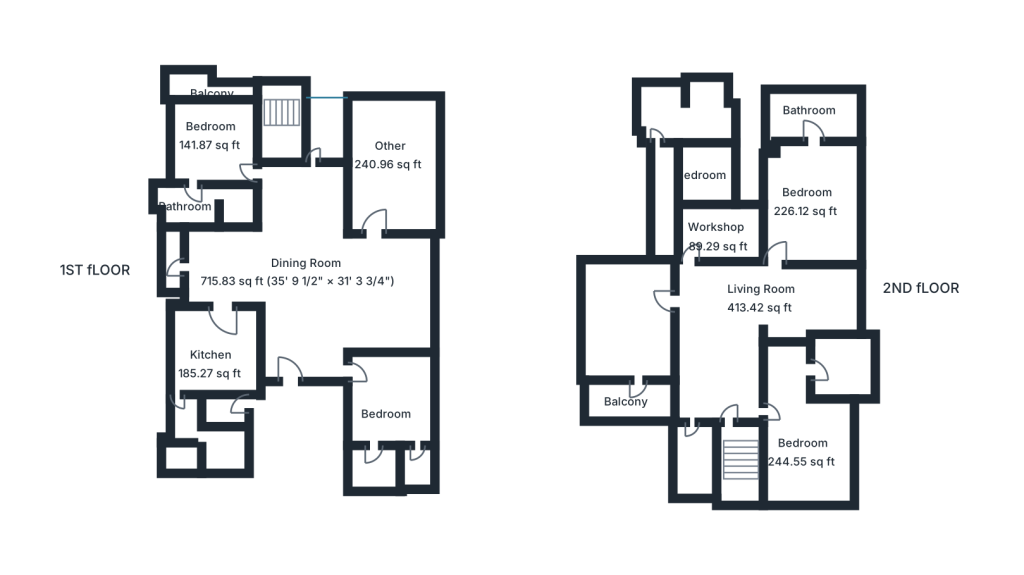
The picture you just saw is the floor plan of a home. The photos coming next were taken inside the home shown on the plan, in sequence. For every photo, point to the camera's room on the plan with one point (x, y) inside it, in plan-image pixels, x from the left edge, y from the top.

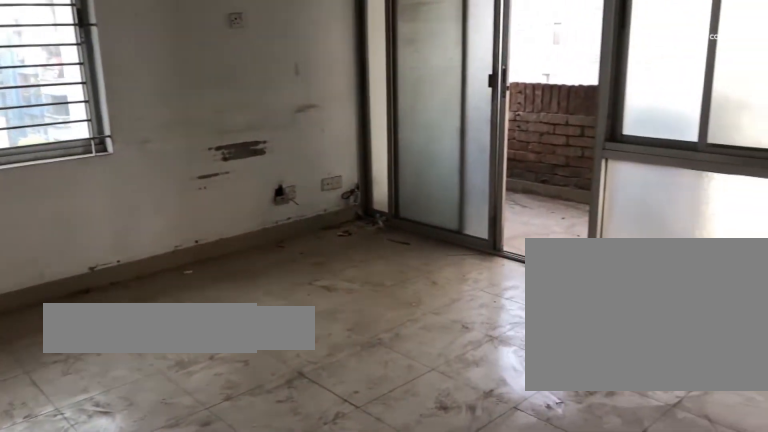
(212, 142)
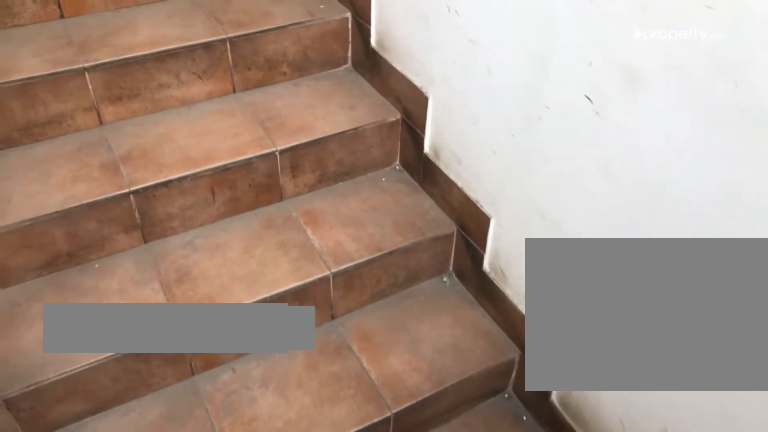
(735, 477)
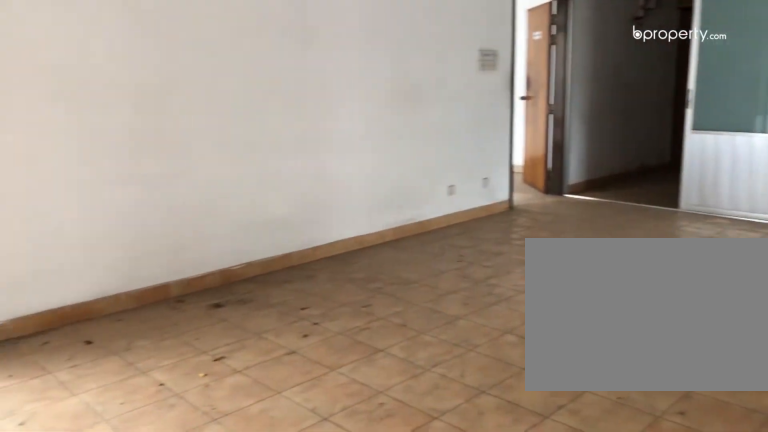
(724, 353)
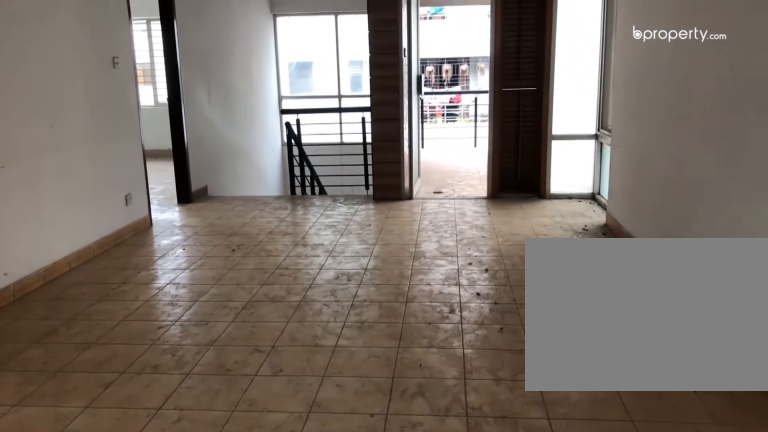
(724, 352)
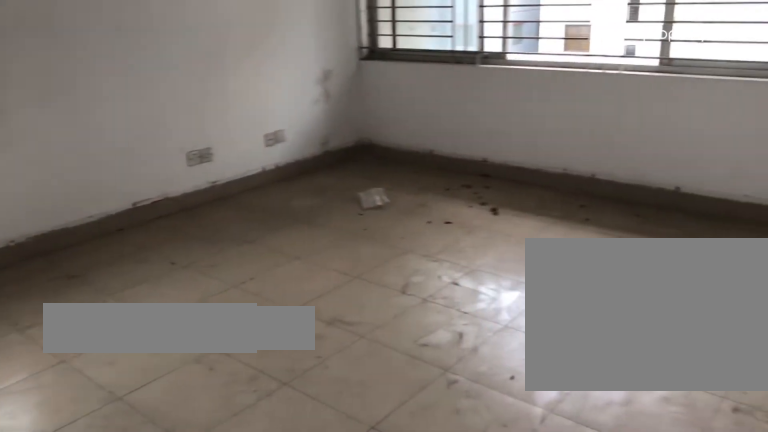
(814, 447)
